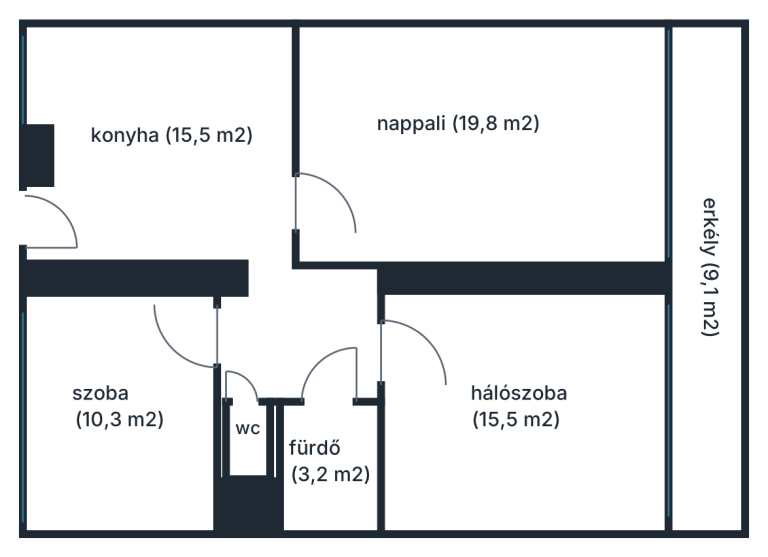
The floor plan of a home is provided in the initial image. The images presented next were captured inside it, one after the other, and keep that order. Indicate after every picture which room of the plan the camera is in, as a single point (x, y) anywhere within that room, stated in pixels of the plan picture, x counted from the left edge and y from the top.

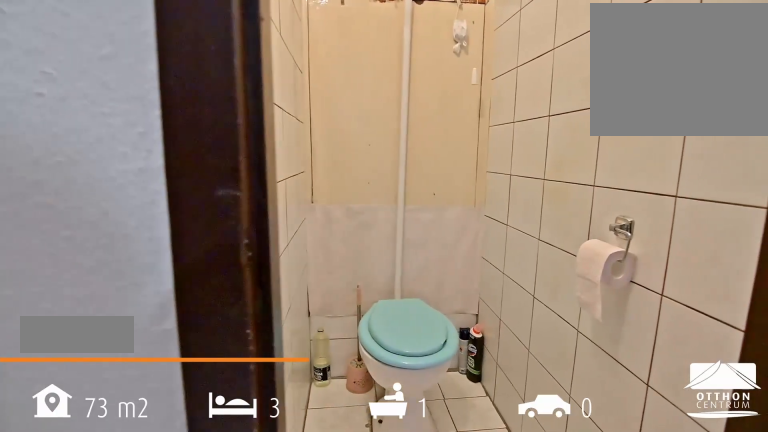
(247, 447)
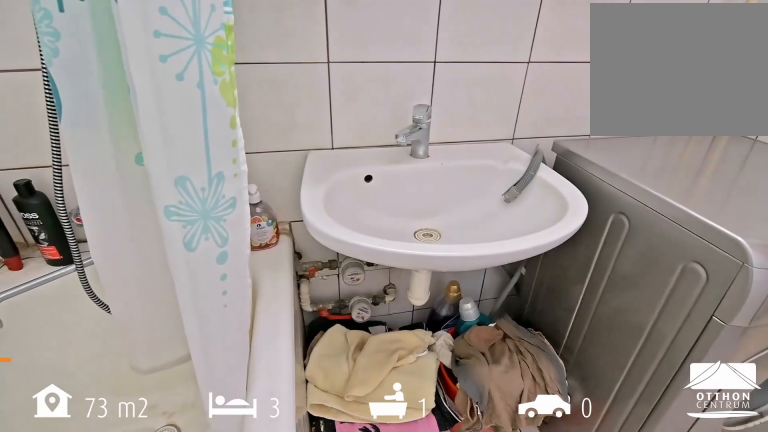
(329, 463)
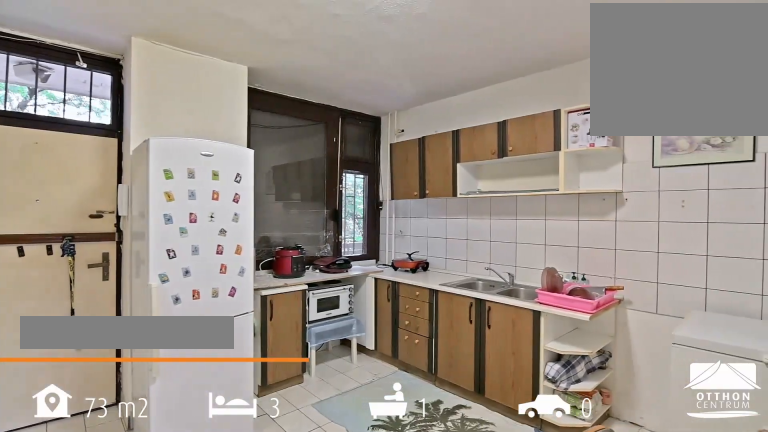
(163, 145)
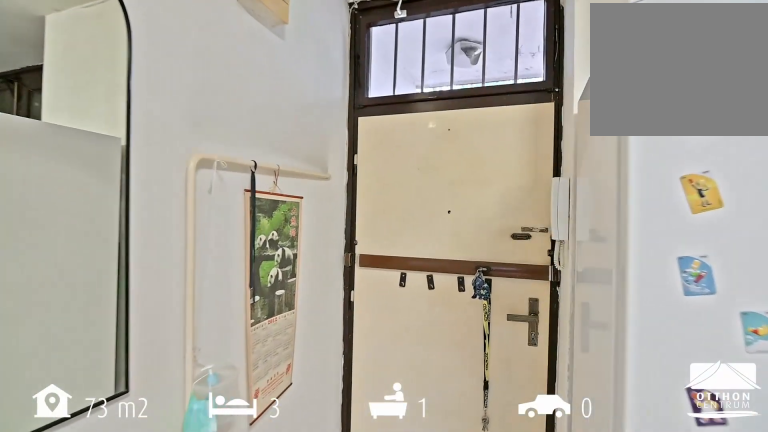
(163, 145)
